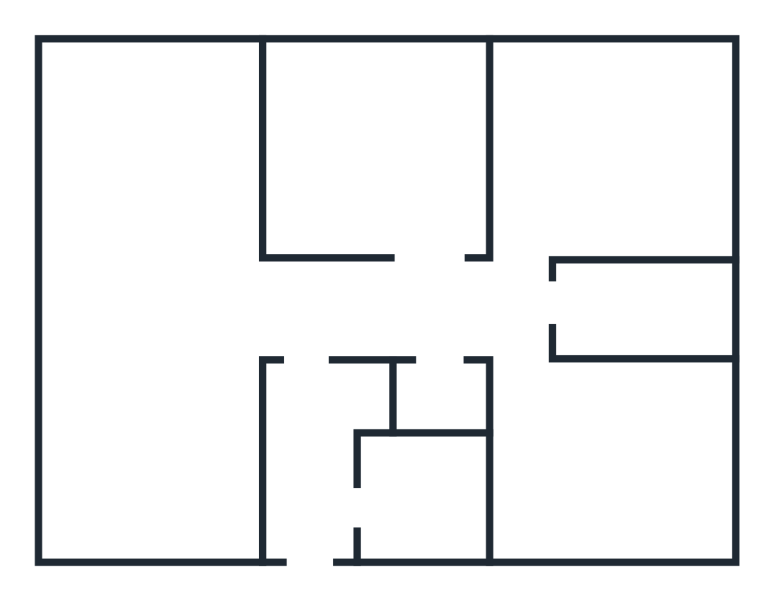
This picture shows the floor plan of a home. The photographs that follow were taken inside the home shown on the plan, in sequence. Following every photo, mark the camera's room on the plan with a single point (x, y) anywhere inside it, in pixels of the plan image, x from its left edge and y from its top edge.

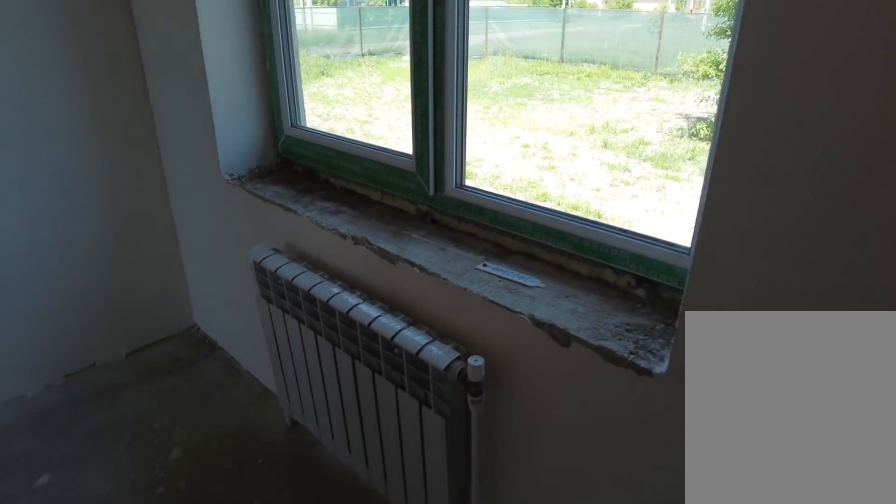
(539, 213)
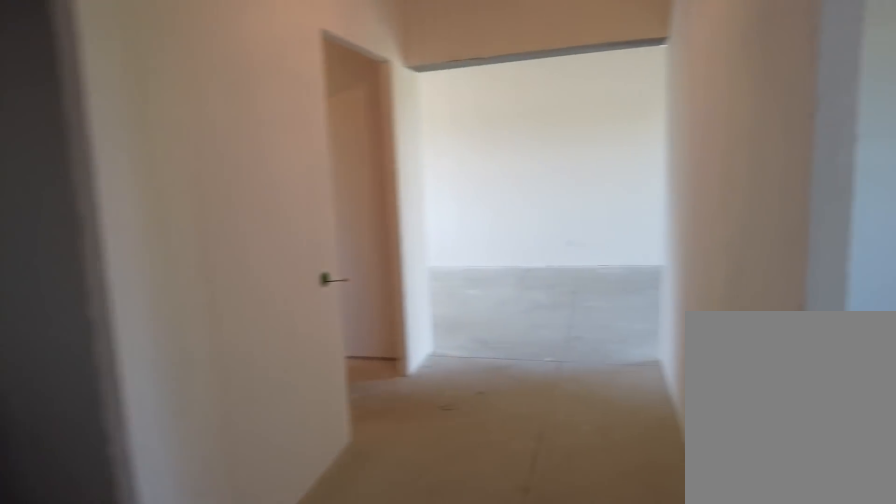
(511, 306)
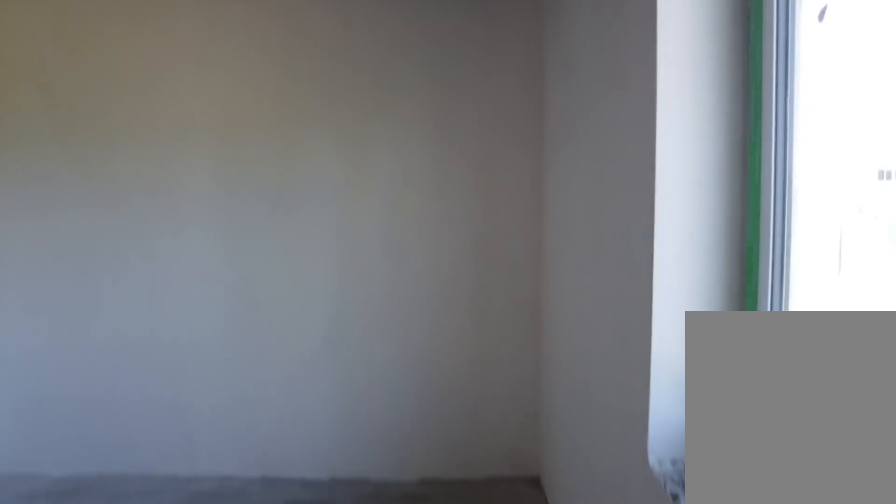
(428, 220)
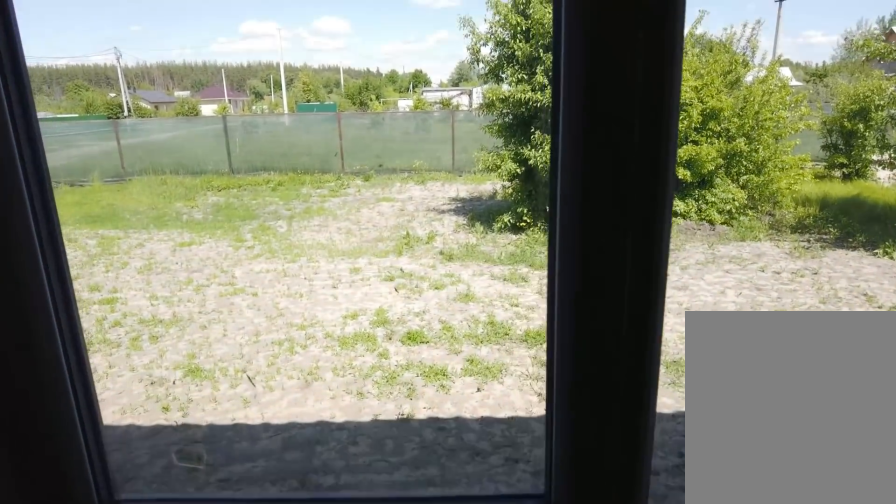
(428, 220)
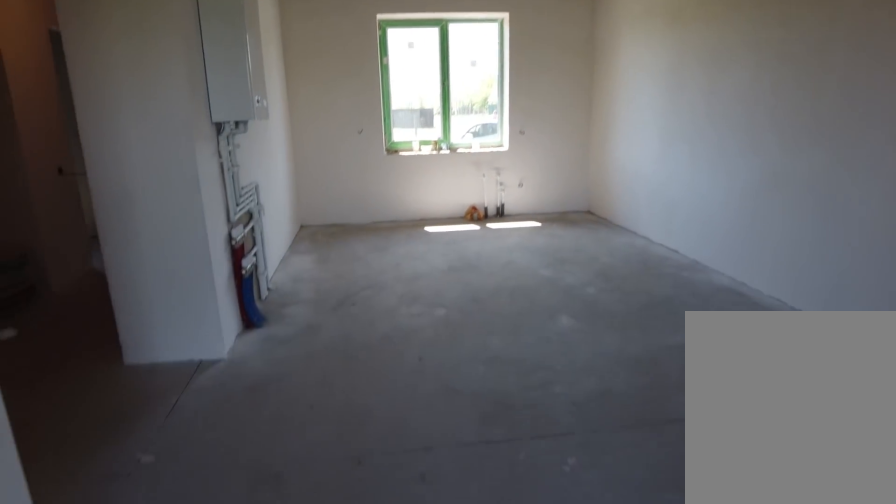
(170, 320)
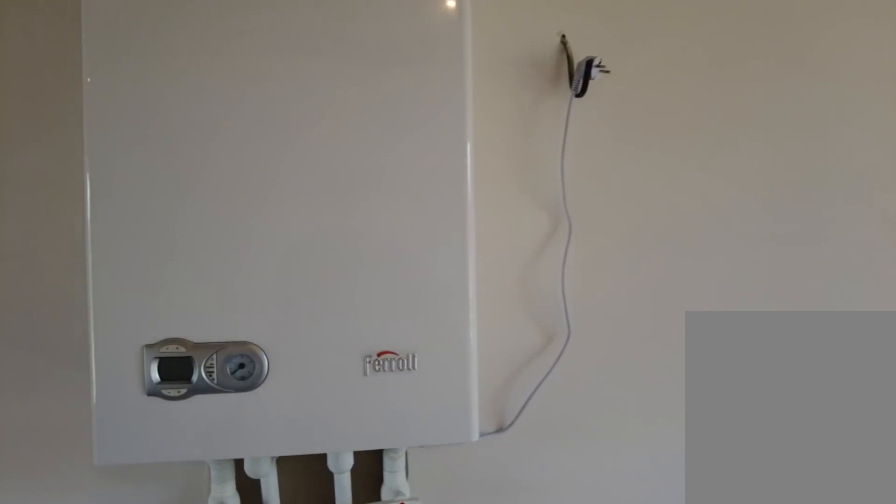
(170, 320)
